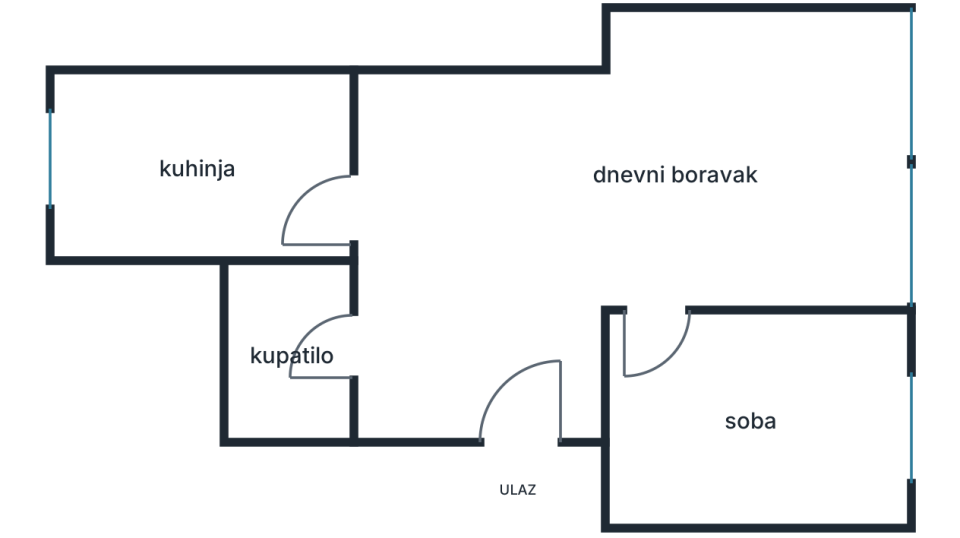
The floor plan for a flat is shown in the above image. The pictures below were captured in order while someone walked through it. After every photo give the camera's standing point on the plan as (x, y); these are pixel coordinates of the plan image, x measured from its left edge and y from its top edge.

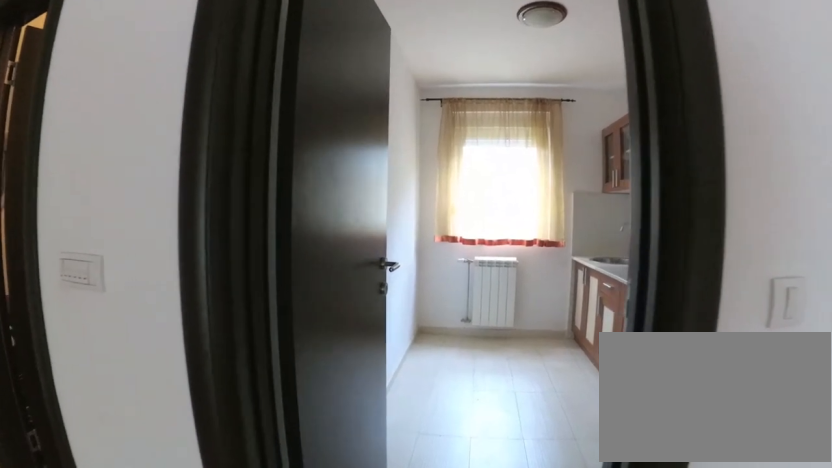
(462, 214)
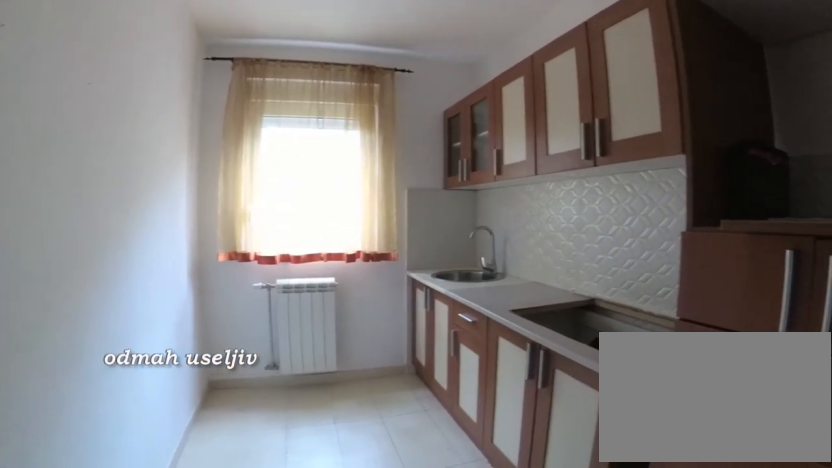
(351, 211)
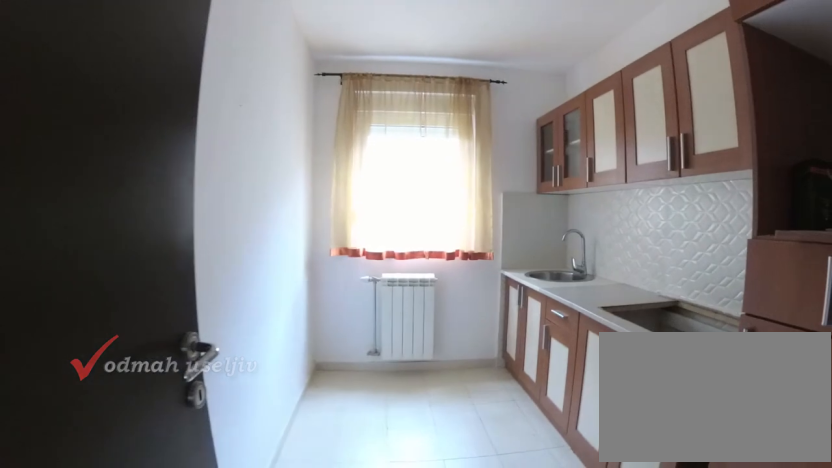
(363, 198)
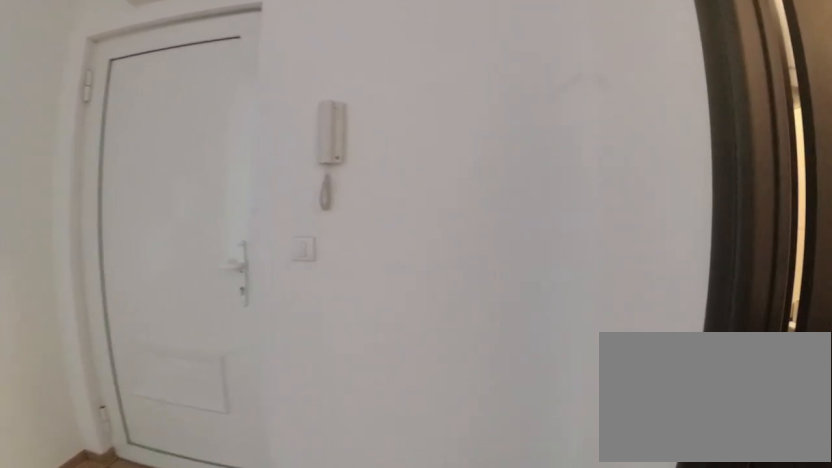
(394, 238)
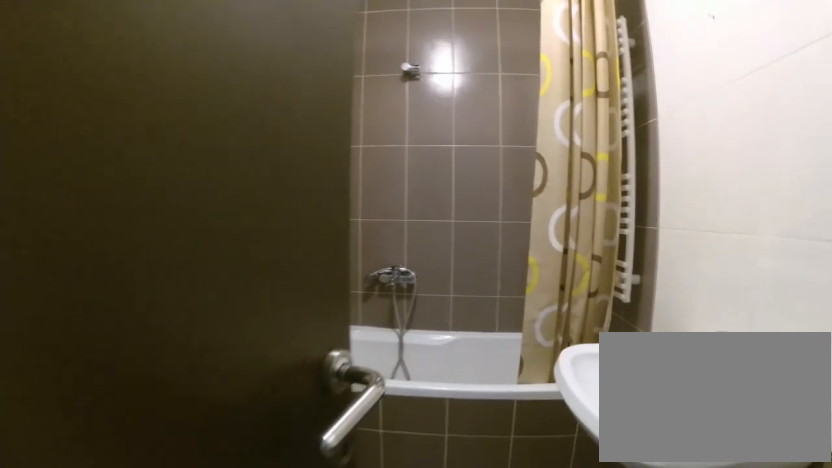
(370, 345)
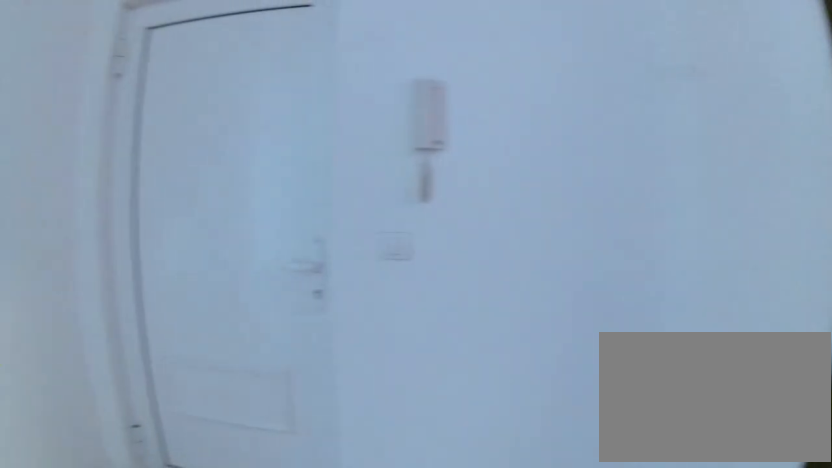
(446, 338)
